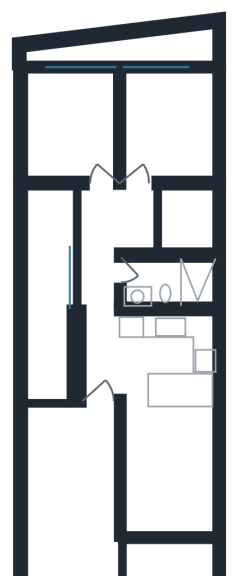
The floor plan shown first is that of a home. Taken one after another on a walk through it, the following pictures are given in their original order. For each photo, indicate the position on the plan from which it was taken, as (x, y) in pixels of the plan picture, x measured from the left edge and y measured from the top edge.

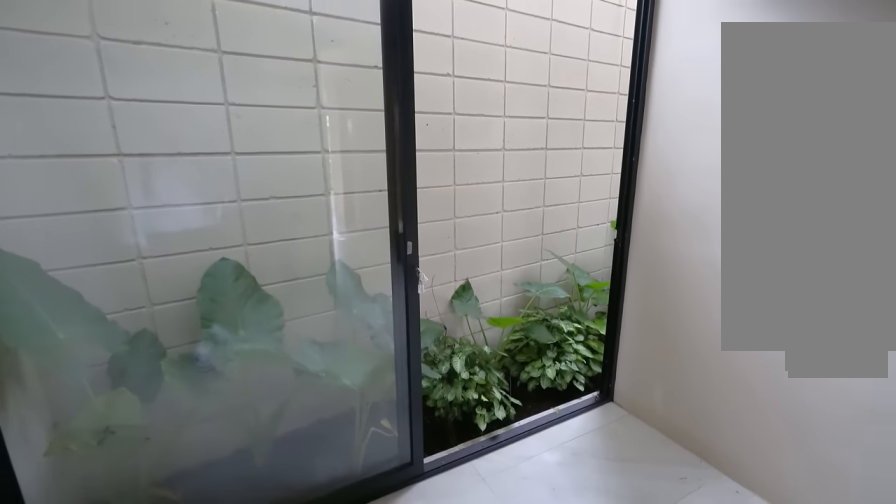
(77, 72)
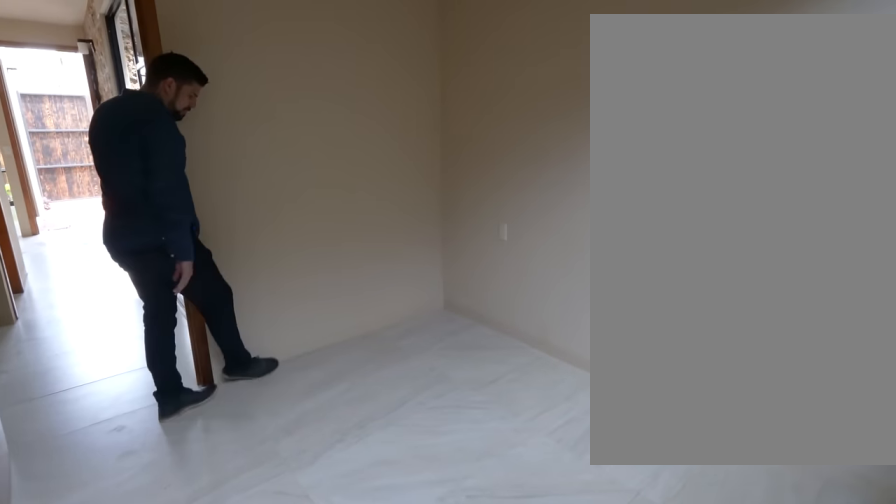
(68, 116)
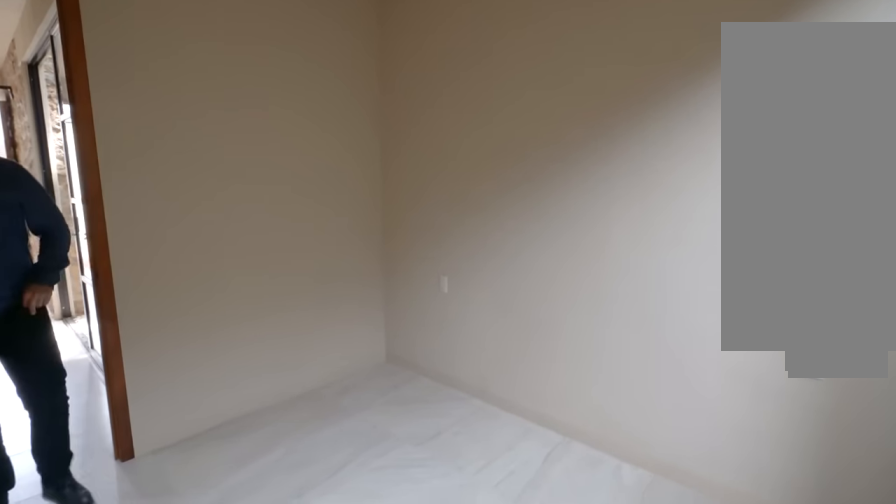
(94, 102)
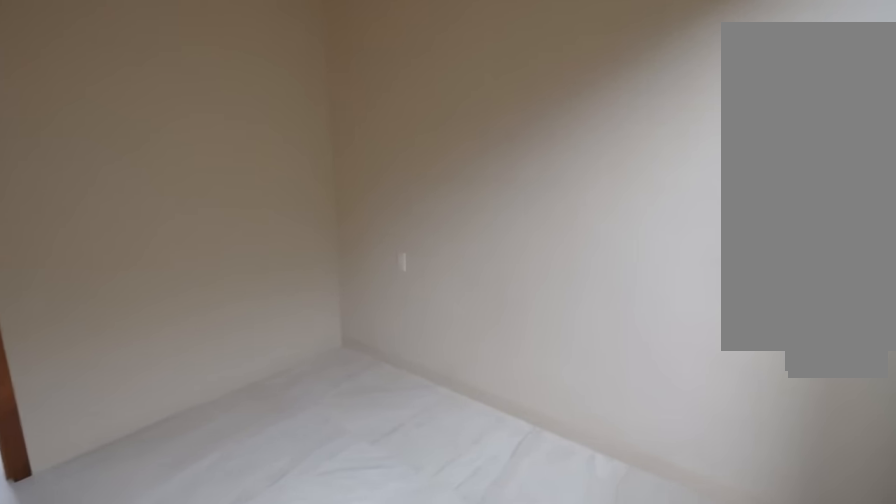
(94, 102)
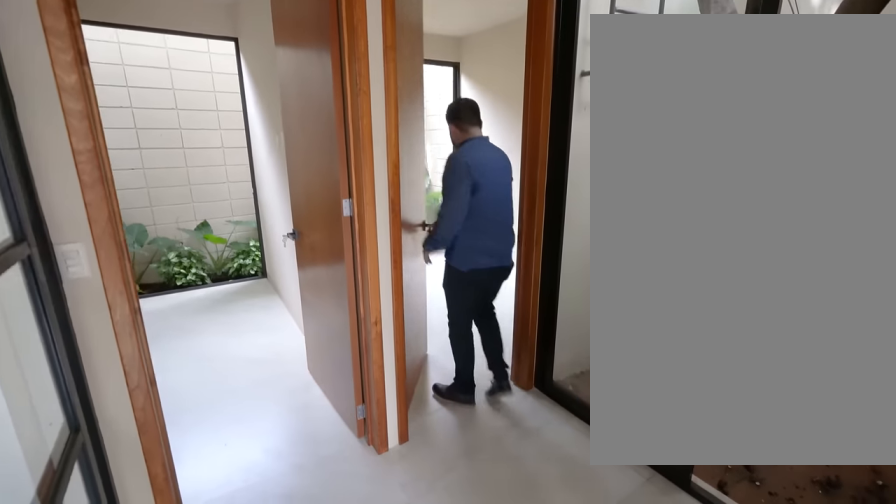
(98, 238)
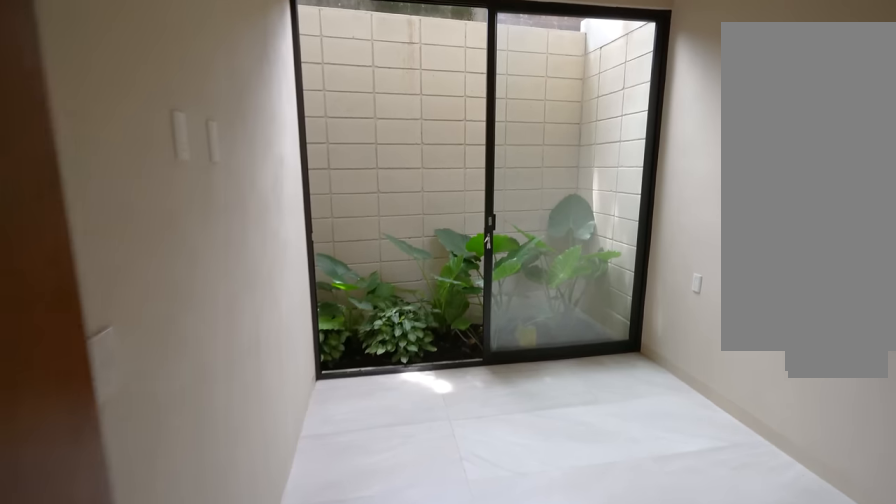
(146, 166)
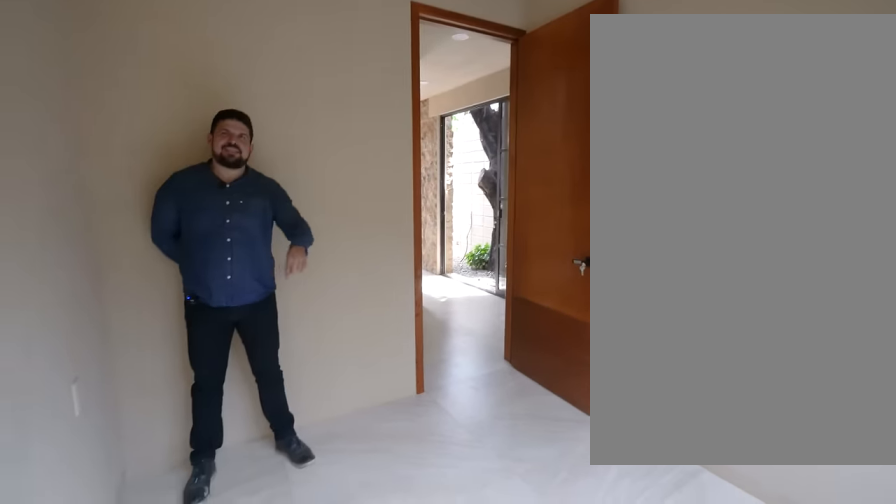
(202, 81)
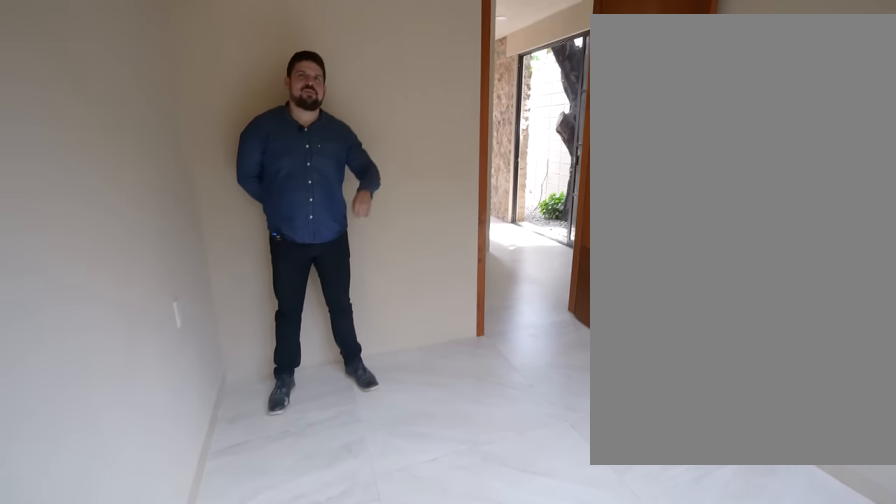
(207, 94)
